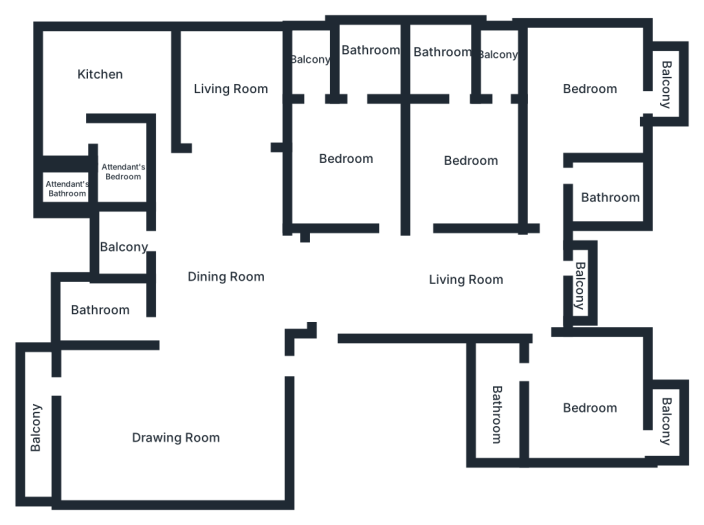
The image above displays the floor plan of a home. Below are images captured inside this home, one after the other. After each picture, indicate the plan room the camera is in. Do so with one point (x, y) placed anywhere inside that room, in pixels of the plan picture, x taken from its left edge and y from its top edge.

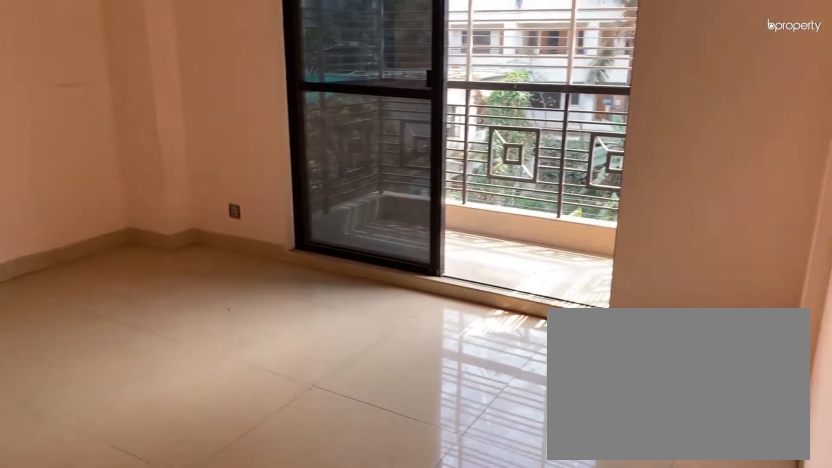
(581, 88)
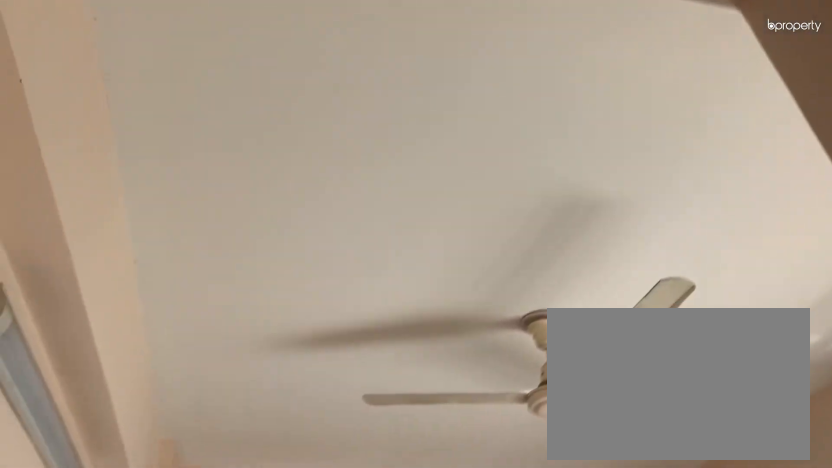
(581, 88)
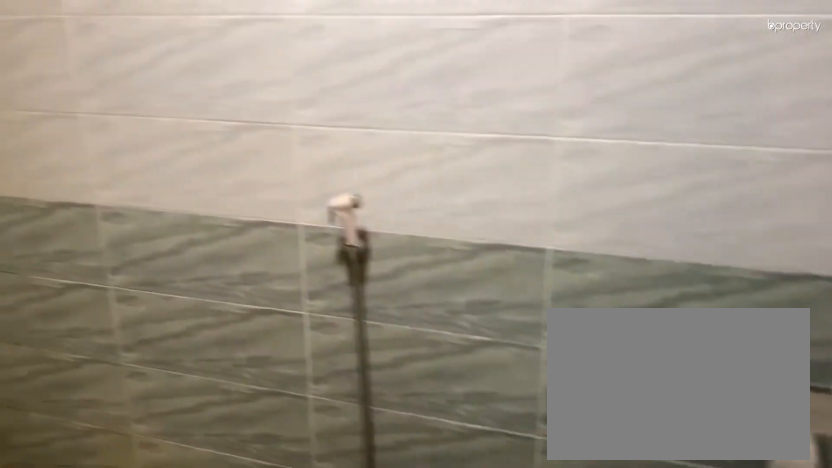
(609, 193)
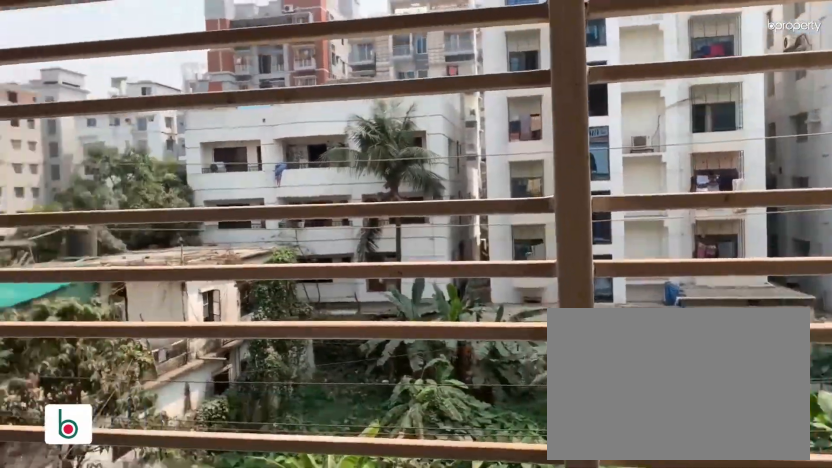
(665, 76)
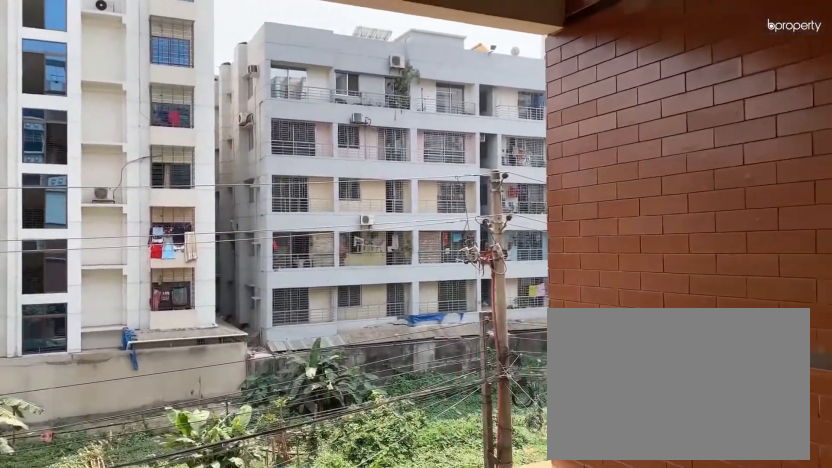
(581, 287)
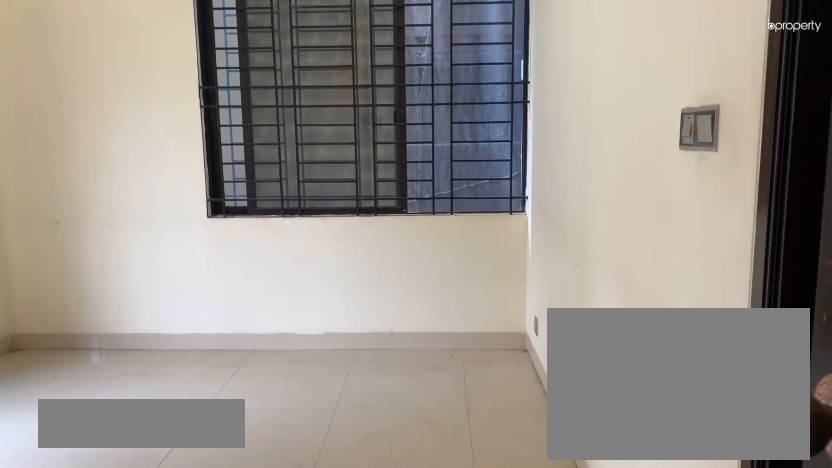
(580, 399)
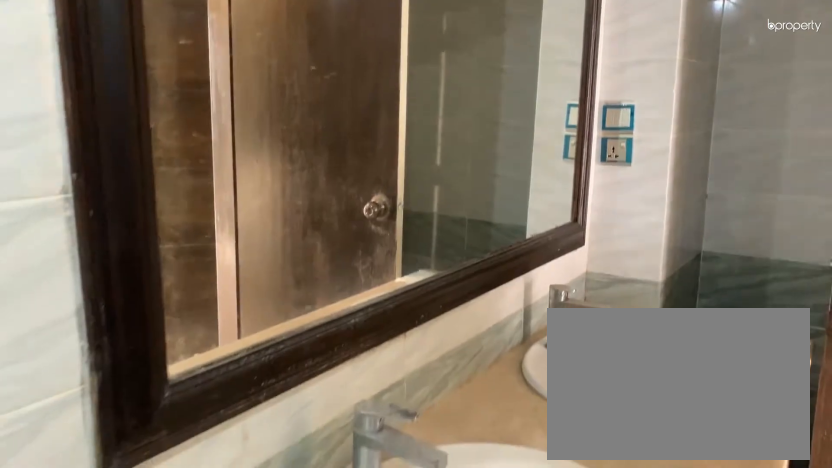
(497, 407)
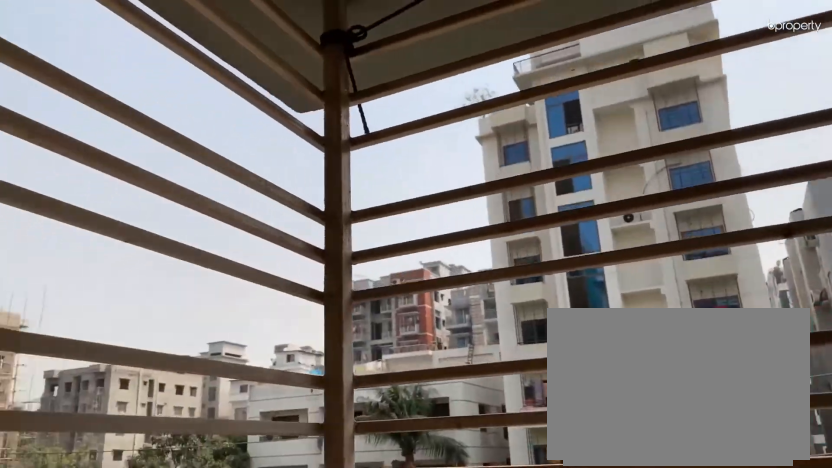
(670, 413)
